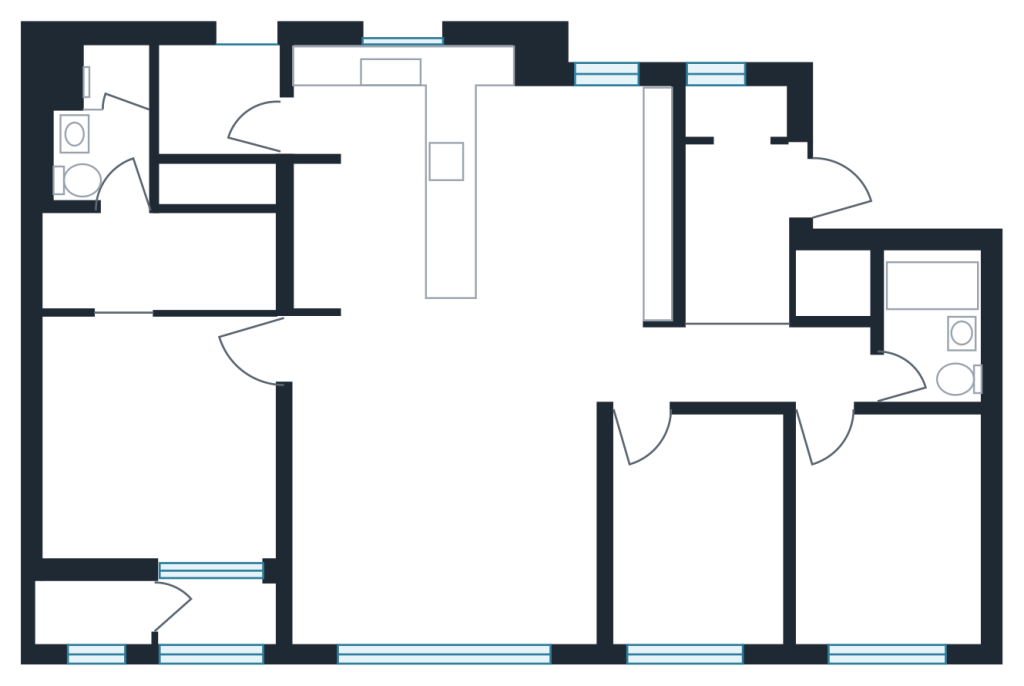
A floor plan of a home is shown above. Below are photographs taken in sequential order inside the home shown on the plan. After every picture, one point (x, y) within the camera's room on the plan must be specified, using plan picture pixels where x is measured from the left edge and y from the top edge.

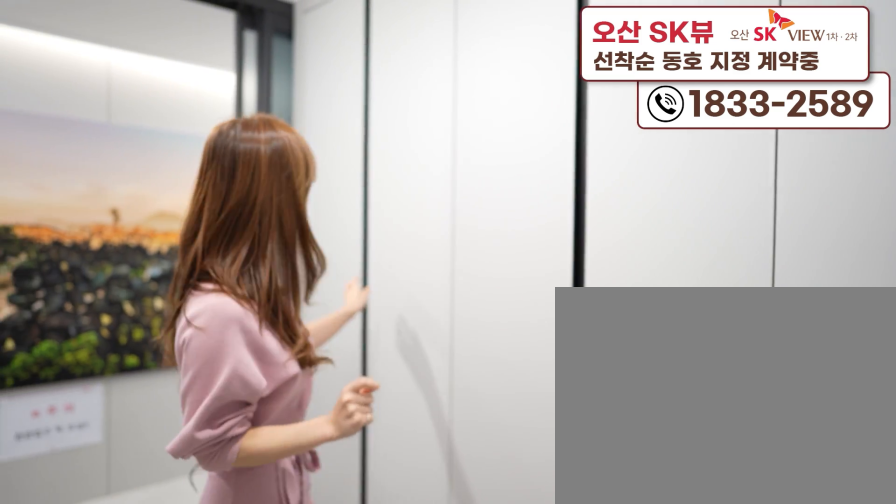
(745, 204)
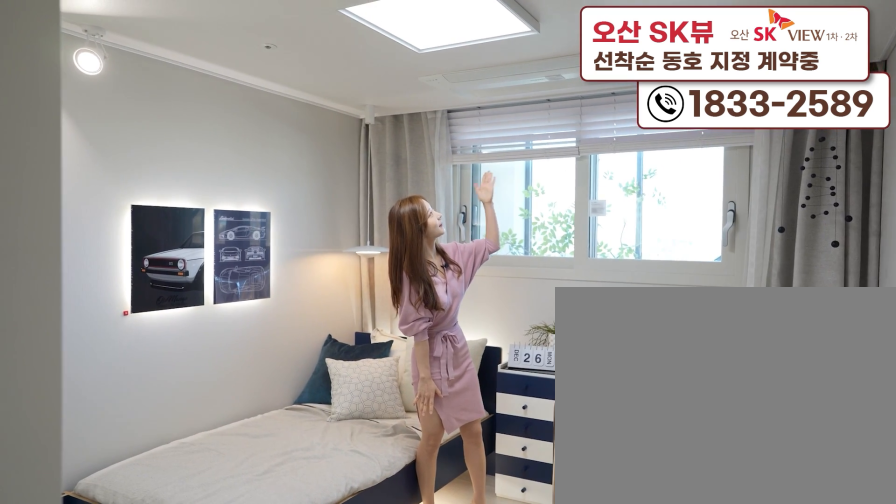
(879, 583)
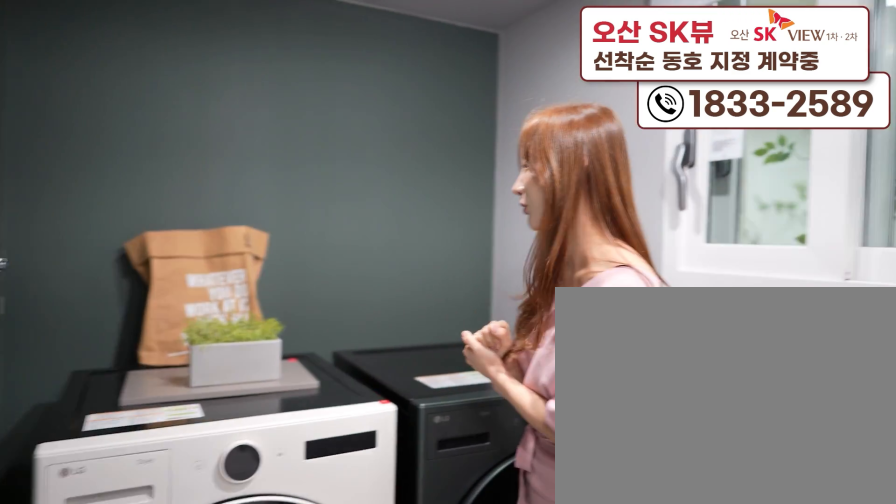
(232, 116)
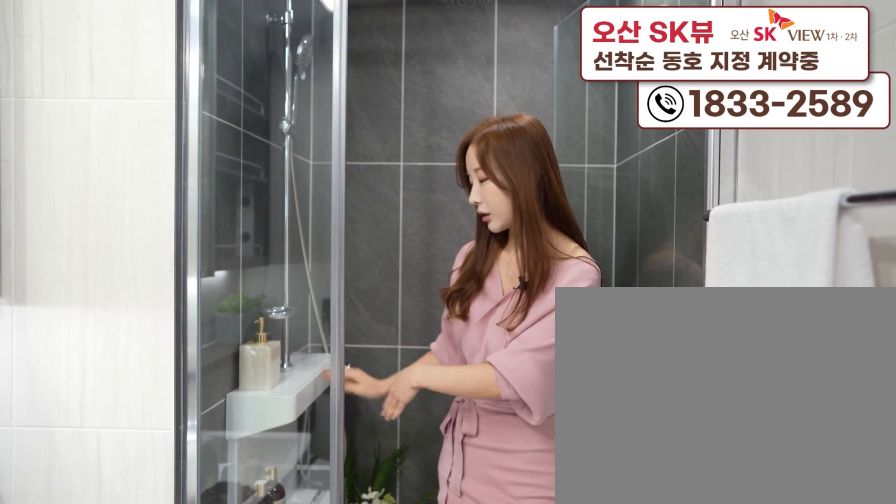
(112, 167)
